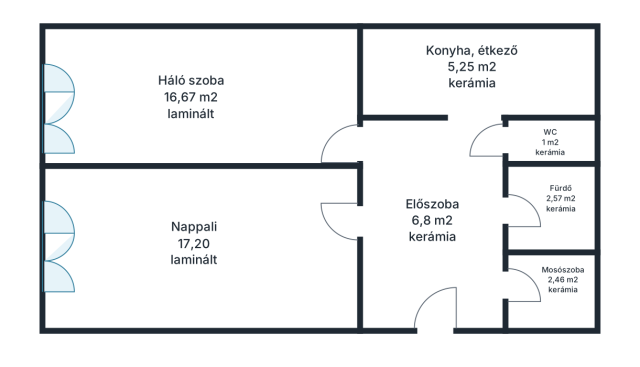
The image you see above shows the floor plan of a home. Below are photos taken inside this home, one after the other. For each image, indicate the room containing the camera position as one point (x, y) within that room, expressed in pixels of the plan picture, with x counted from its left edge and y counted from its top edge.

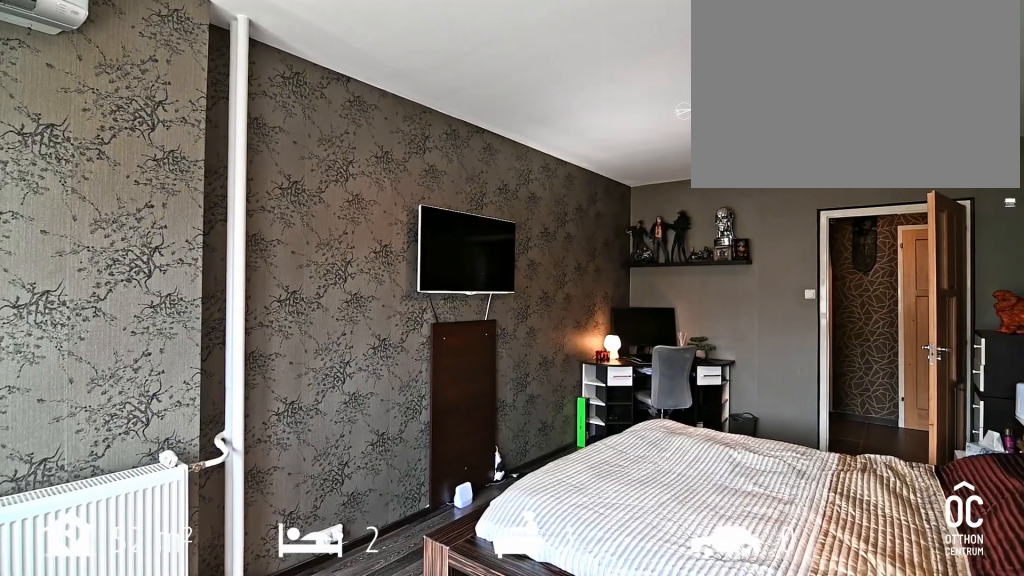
(192, 97)
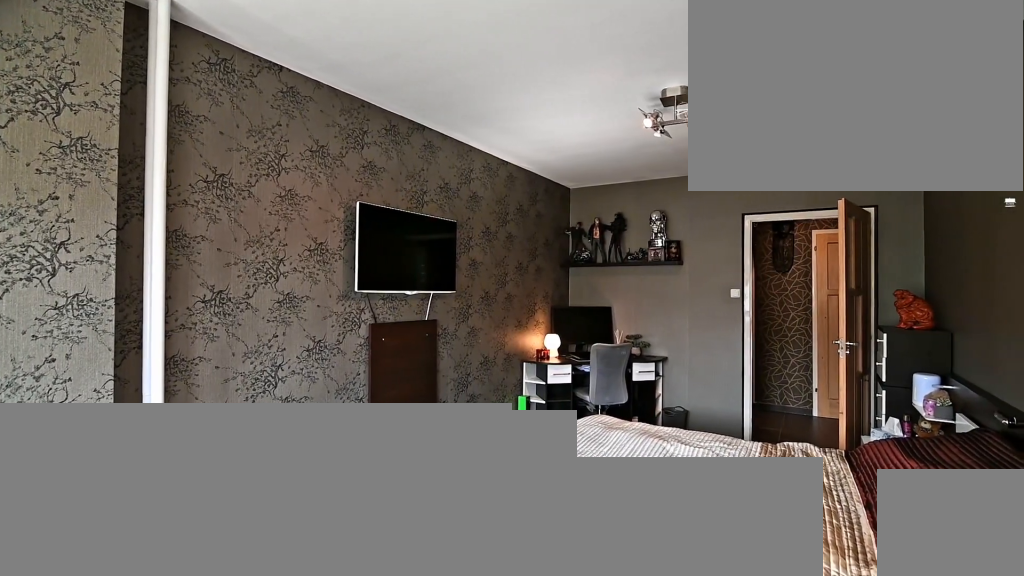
(192, 97)
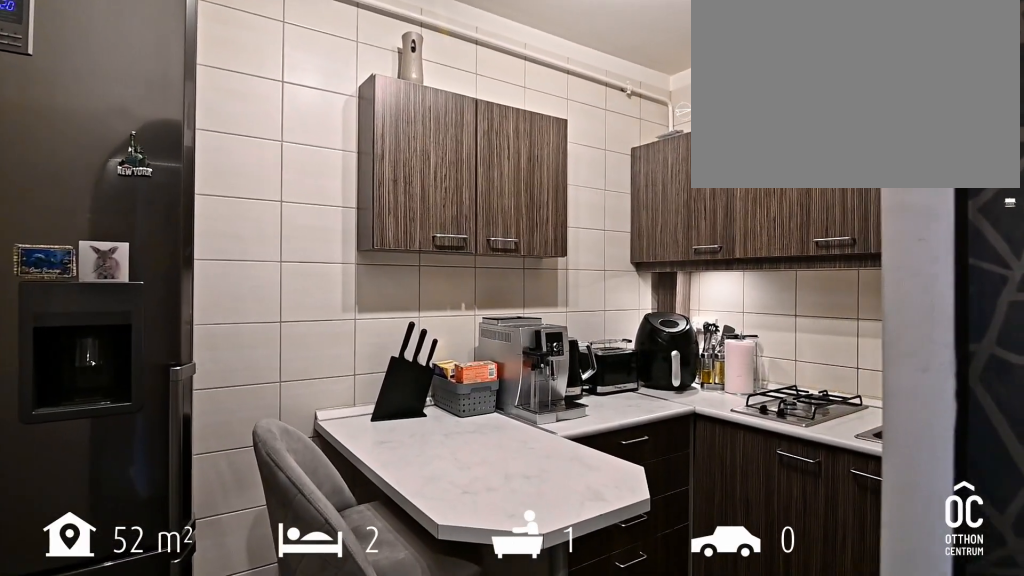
(469, 66)
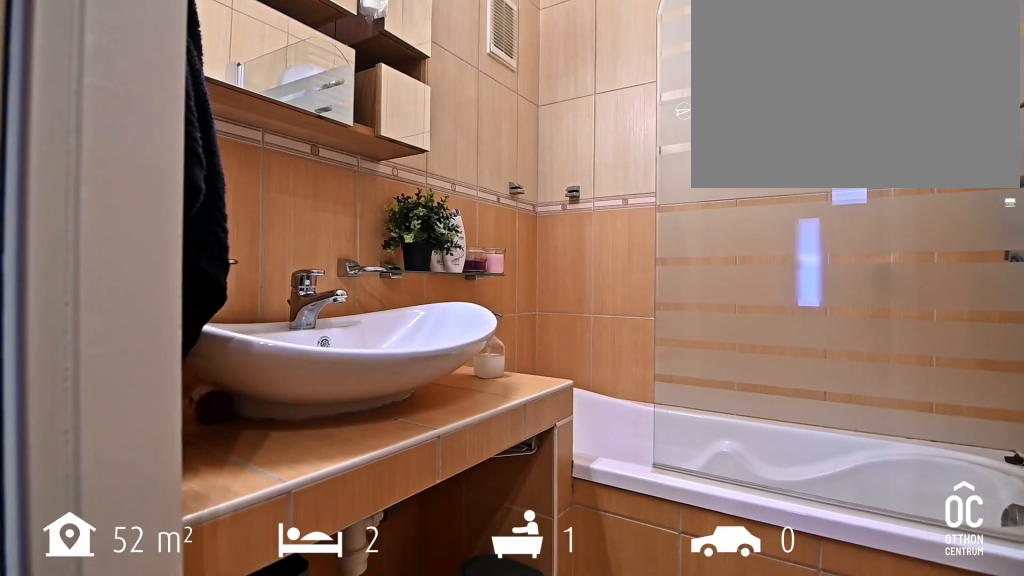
(550, 211)
